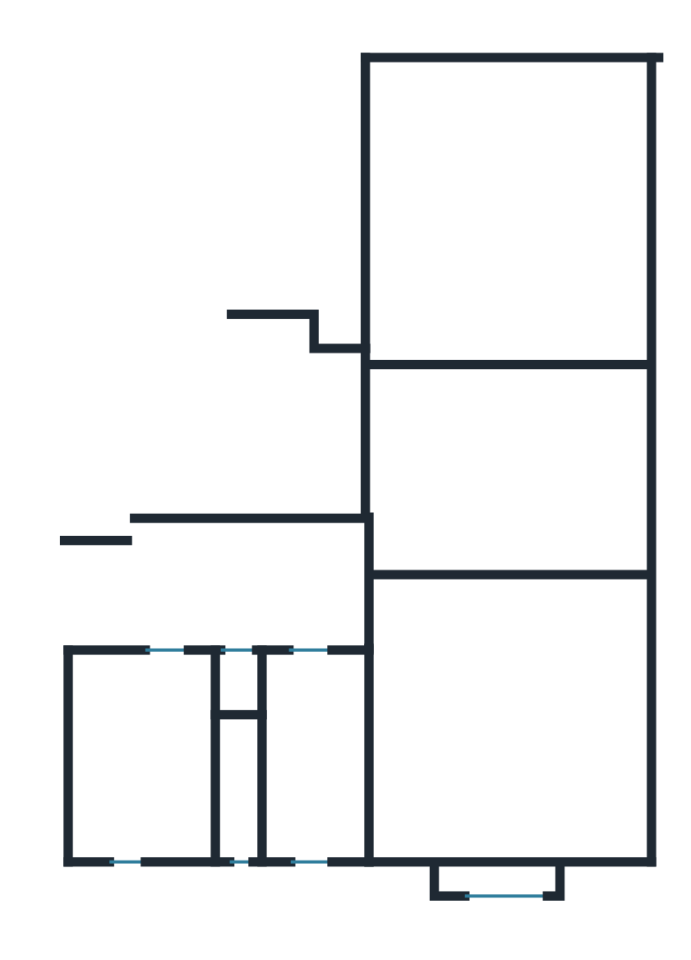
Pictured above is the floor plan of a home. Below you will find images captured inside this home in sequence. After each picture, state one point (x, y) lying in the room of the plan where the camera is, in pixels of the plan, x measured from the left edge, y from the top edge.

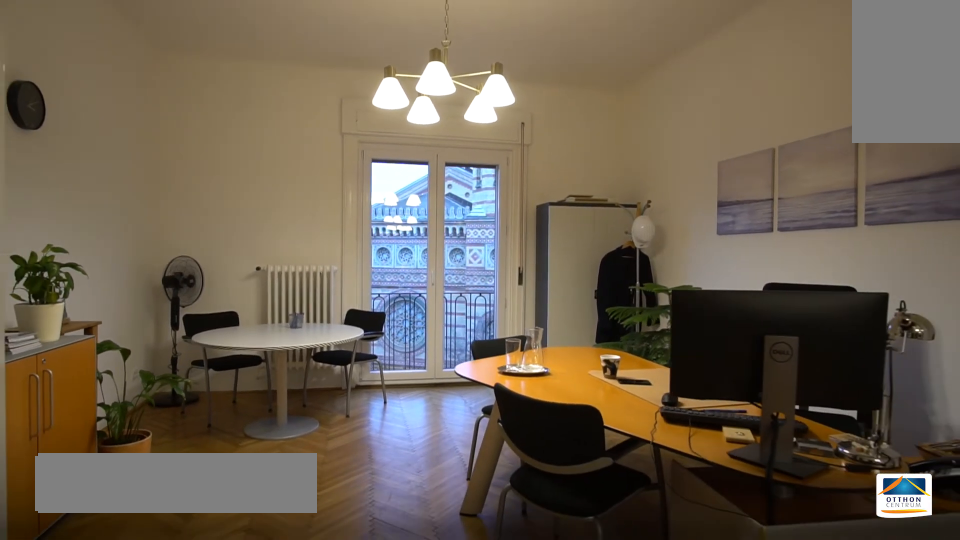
(510, 228)
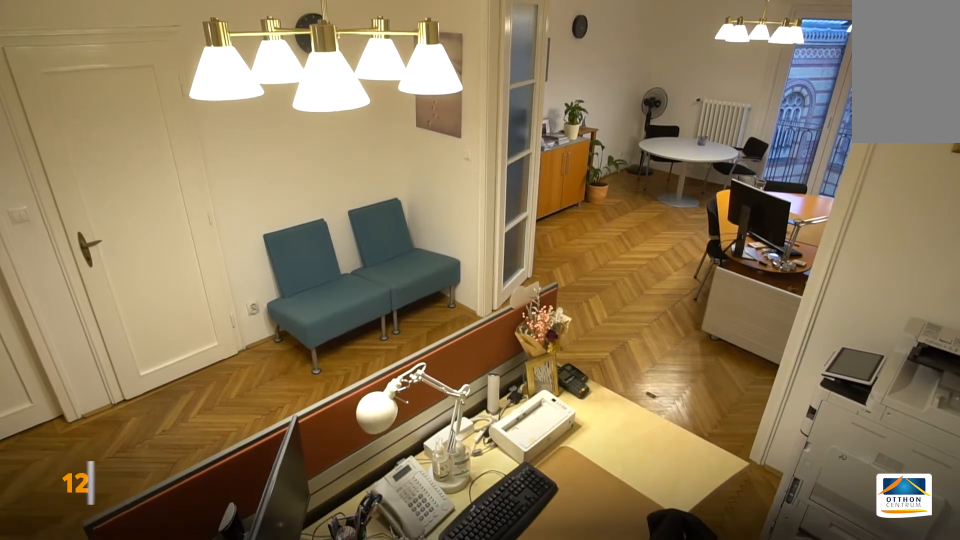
(506, 474)
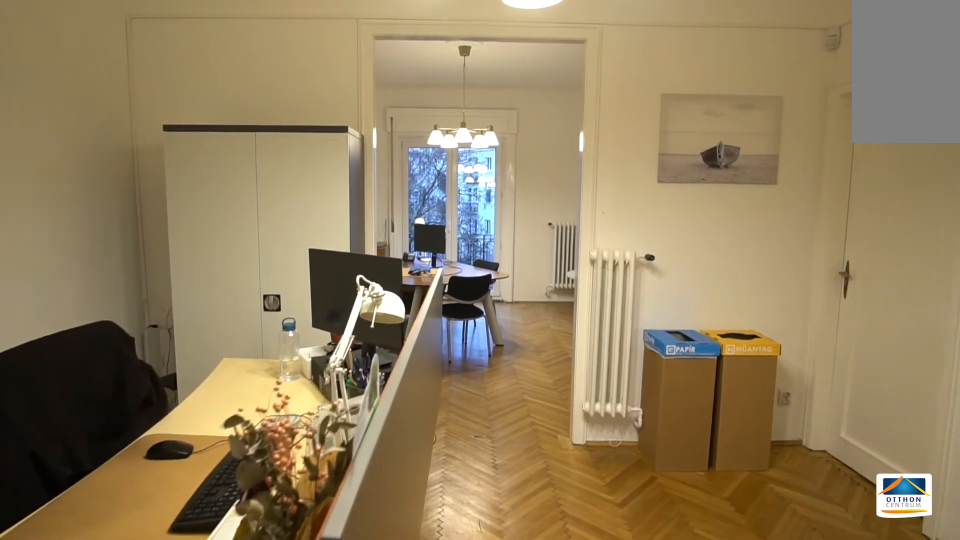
(505, 476)
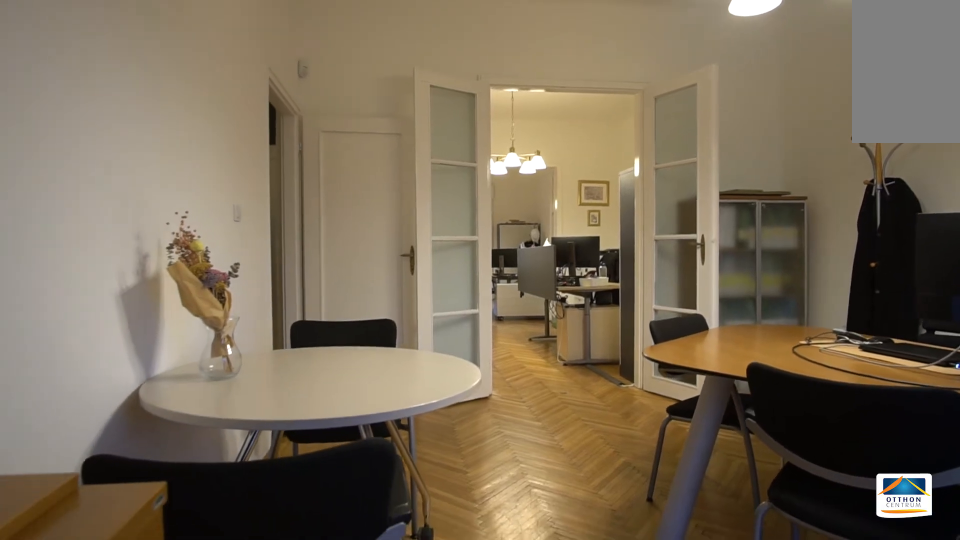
(517, 734)
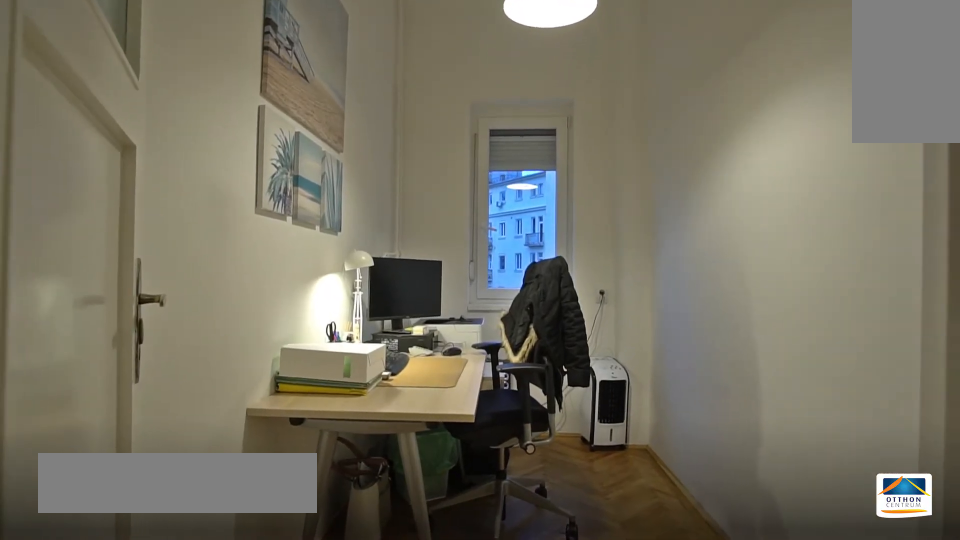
(317, 762)
